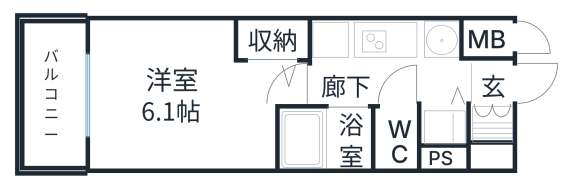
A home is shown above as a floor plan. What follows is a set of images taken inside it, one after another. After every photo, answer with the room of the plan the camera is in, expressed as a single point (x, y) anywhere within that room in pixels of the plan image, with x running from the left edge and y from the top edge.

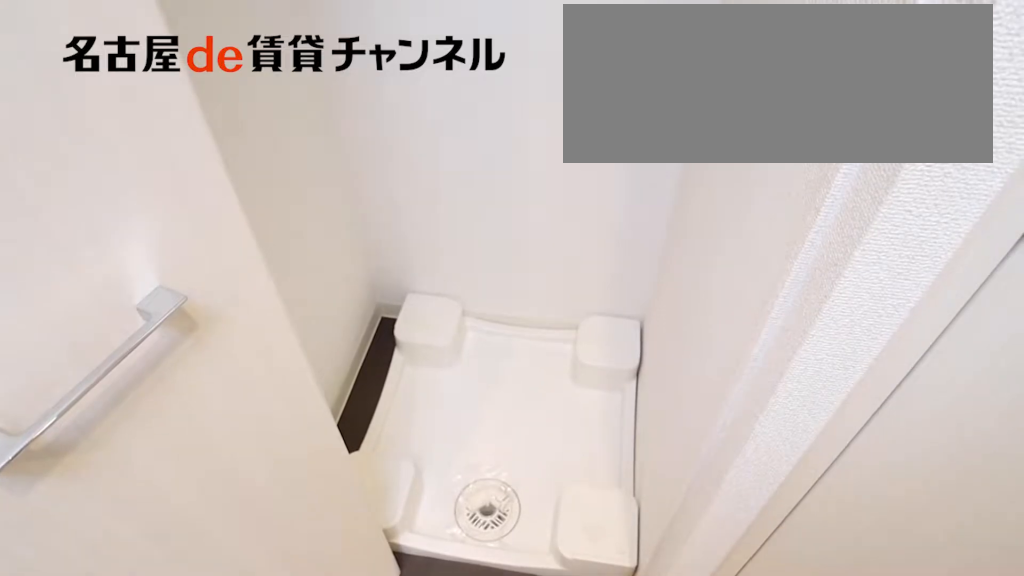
(444, 128)
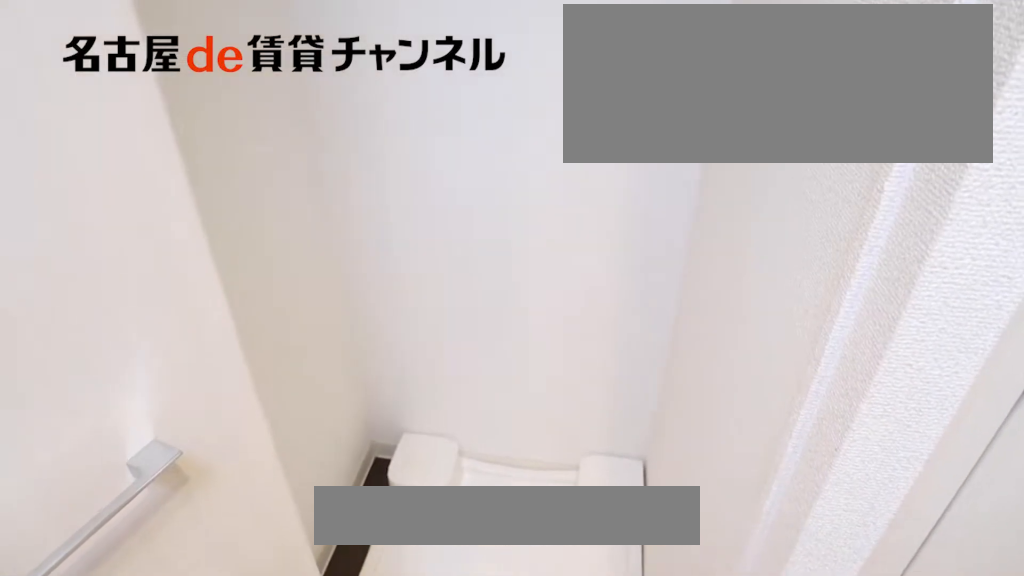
(444, 128)
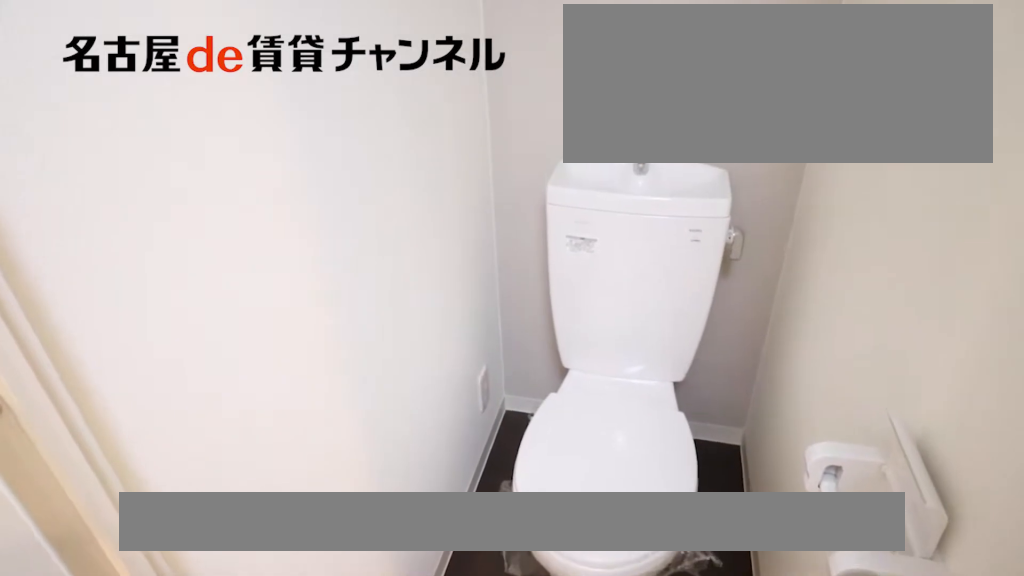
(395, 142)
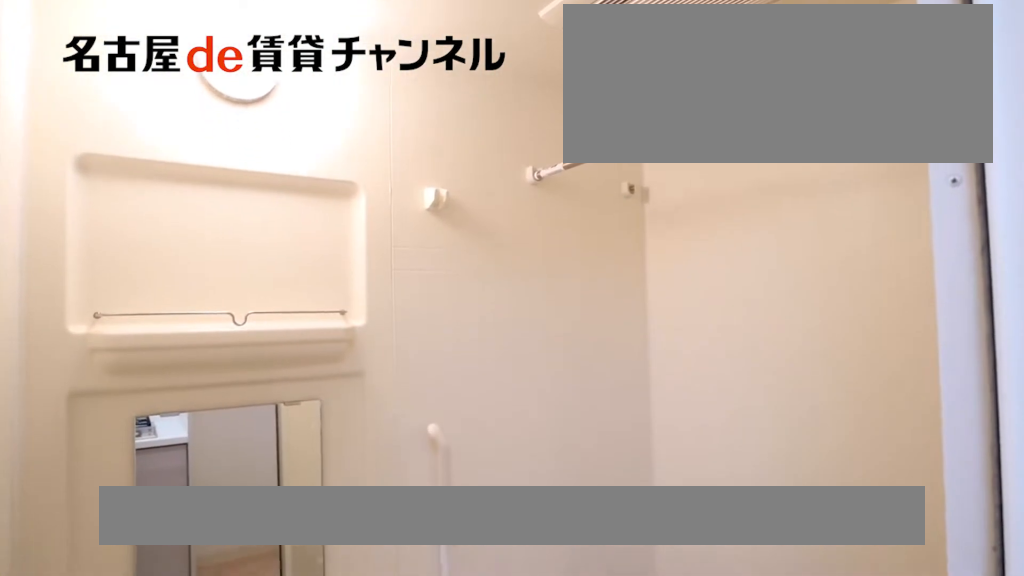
(322, 139)
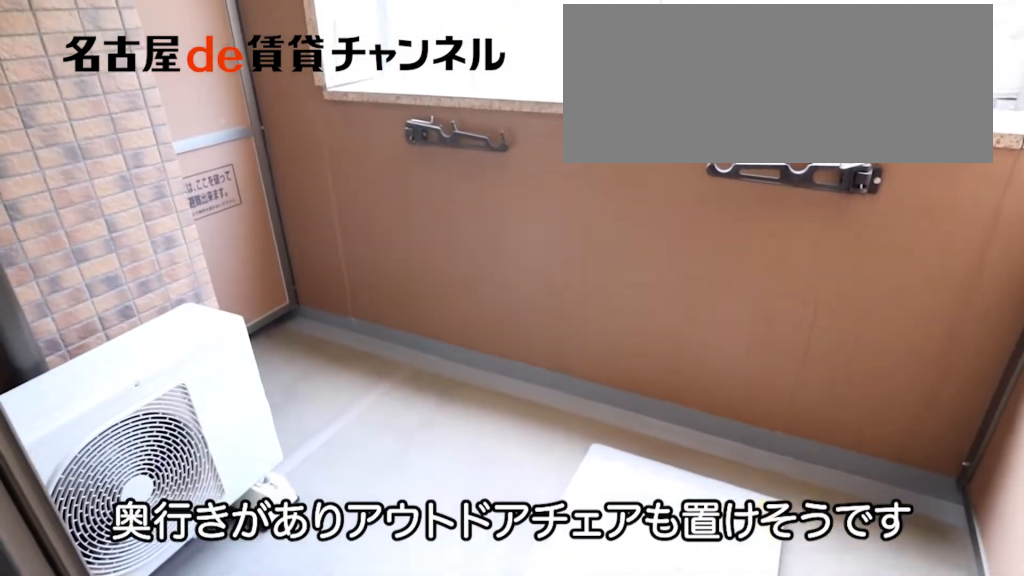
(55, 95)
